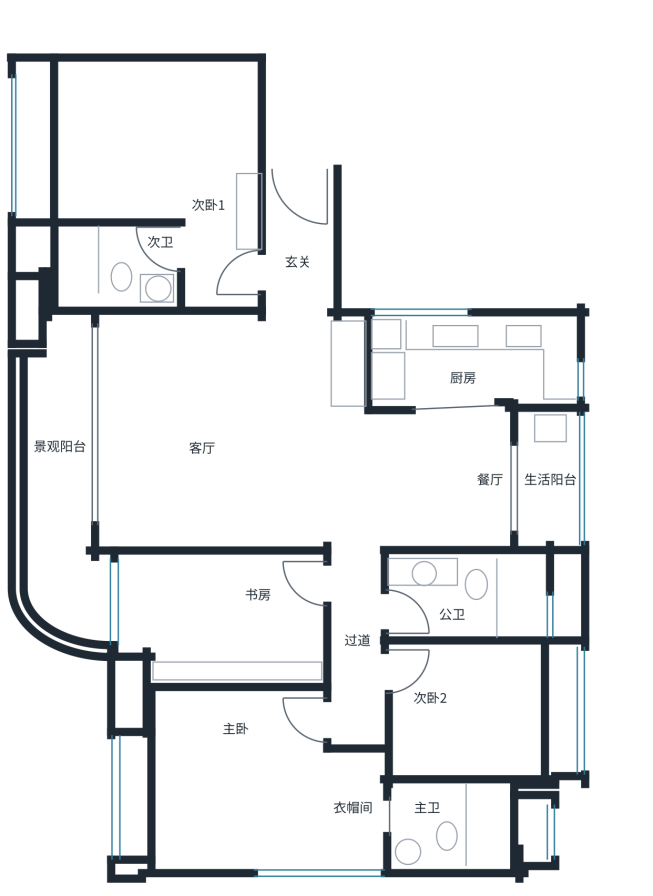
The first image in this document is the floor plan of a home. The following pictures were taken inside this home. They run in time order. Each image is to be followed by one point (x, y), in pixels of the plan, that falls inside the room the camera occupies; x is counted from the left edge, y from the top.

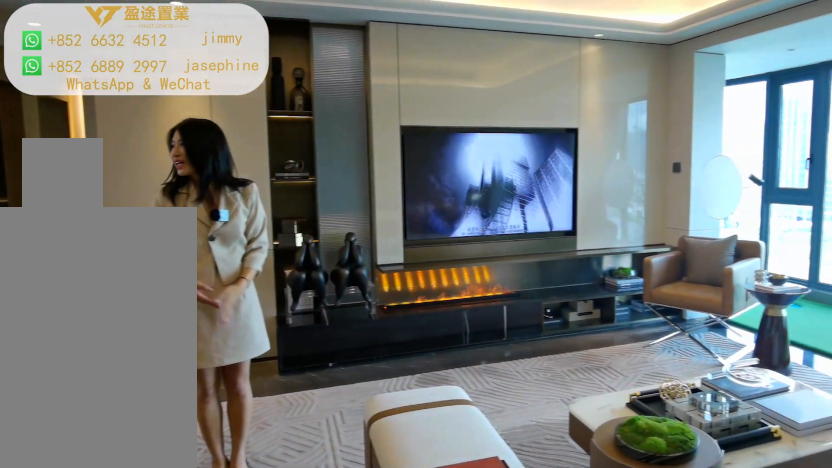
(215, 439)
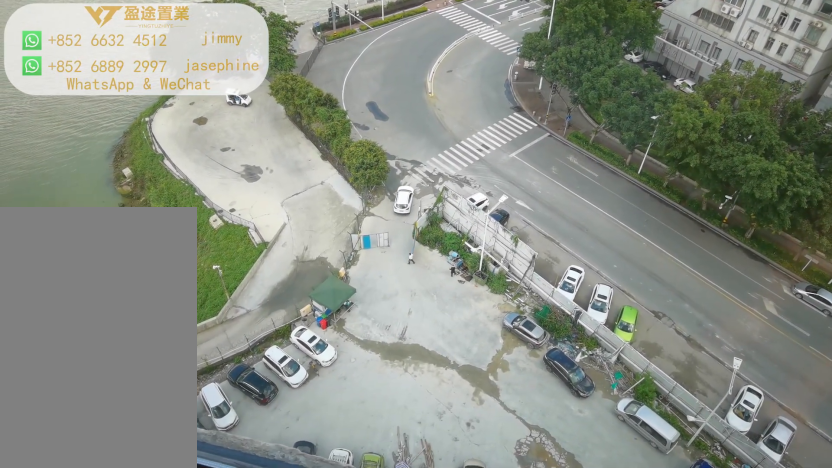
(54, 486)
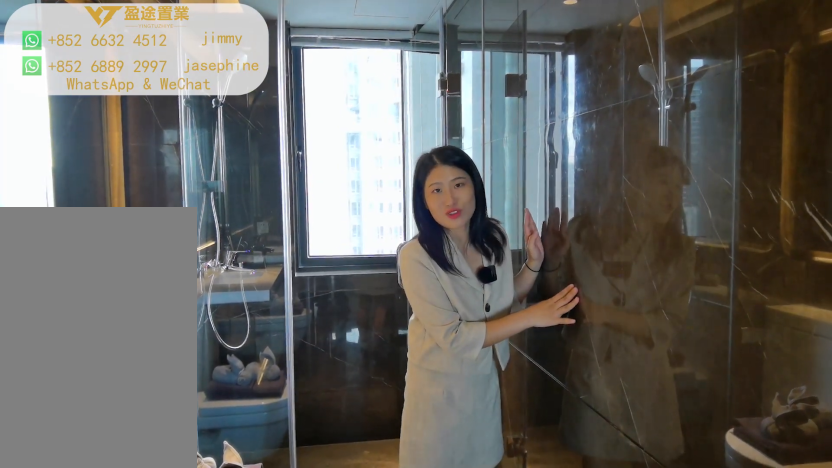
(467, 600)
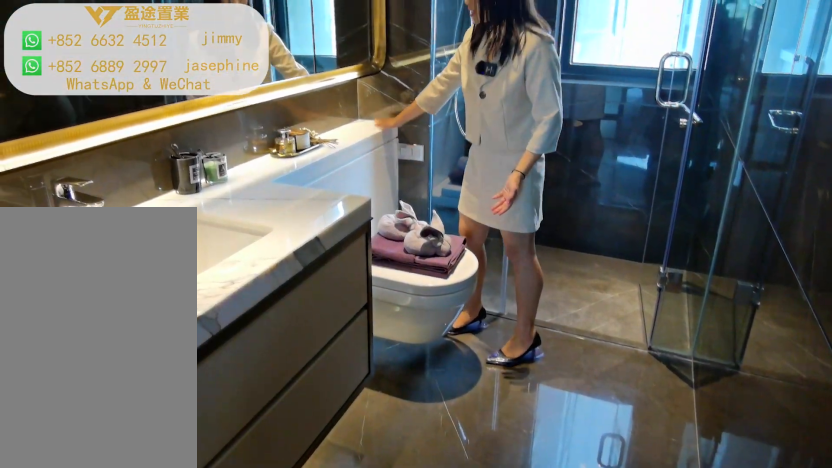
(467, 600)
